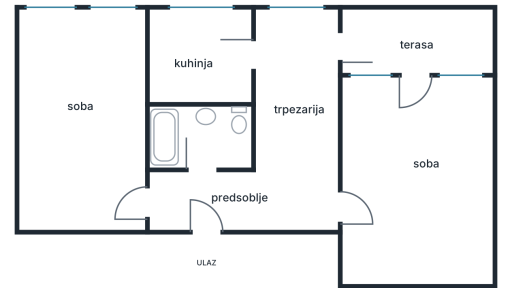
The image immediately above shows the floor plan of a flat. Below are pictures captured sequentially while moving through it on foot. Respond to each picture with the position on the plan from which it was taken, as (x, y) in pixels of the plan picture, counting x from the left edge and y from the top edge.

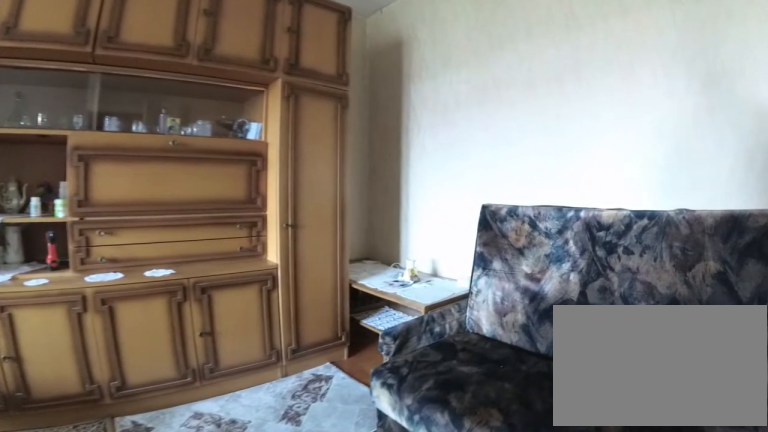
(378, 219)
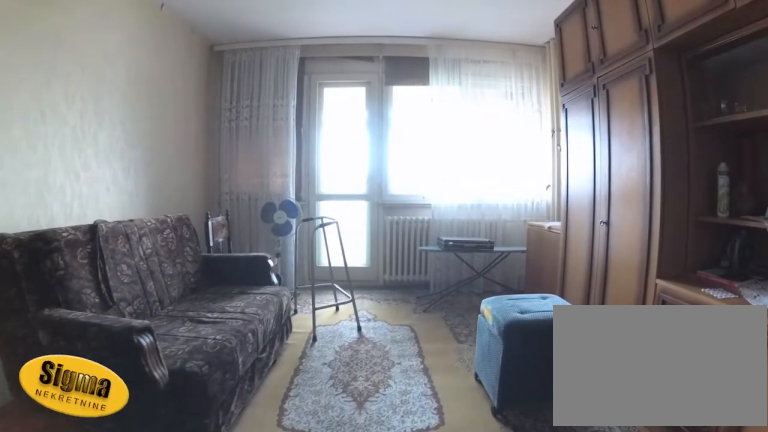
(420, 235)
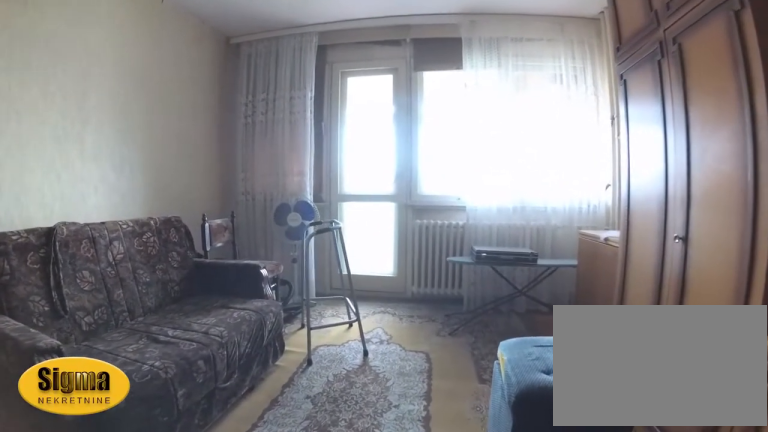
(420, 219)
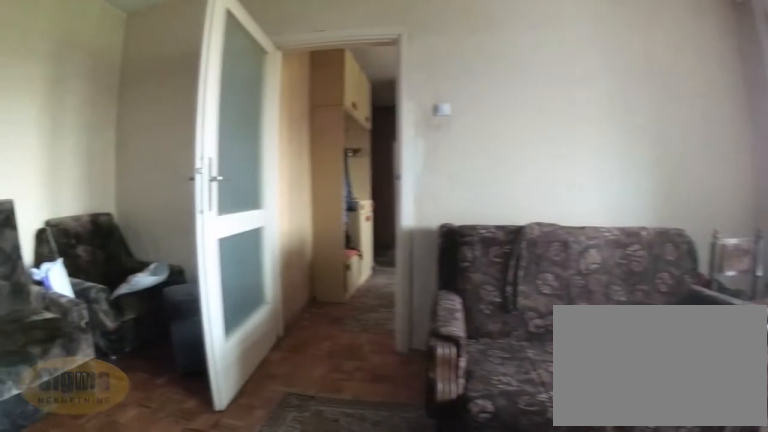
(427, 190)
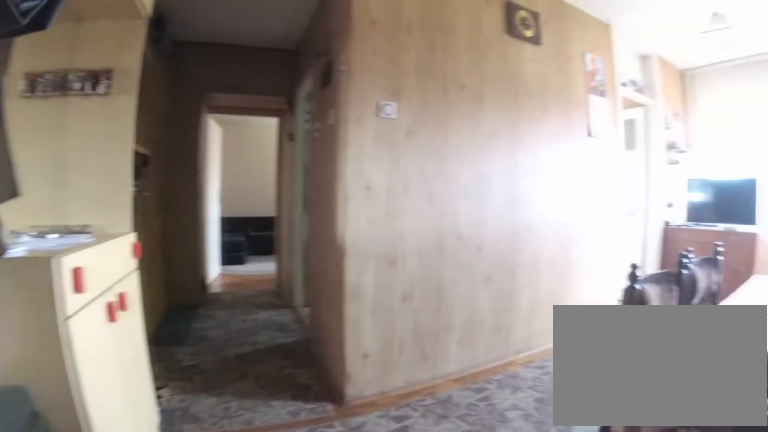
(339, 207)
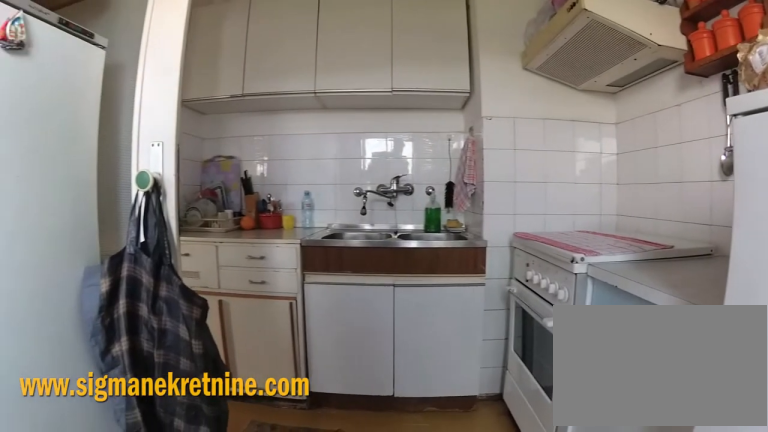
(191, 20)
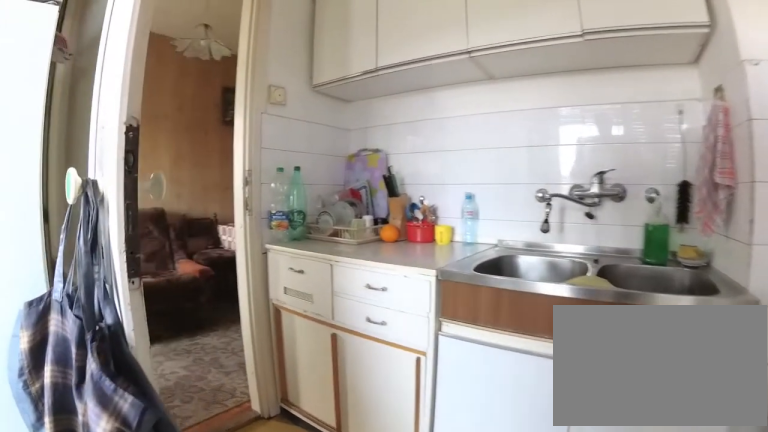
(194, 59)
